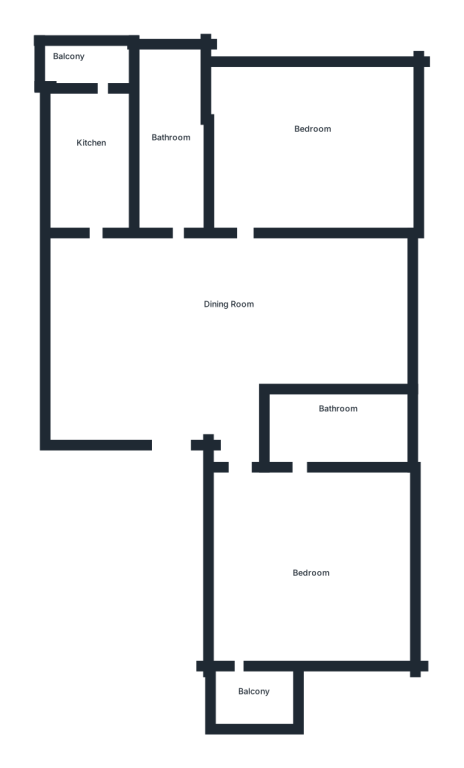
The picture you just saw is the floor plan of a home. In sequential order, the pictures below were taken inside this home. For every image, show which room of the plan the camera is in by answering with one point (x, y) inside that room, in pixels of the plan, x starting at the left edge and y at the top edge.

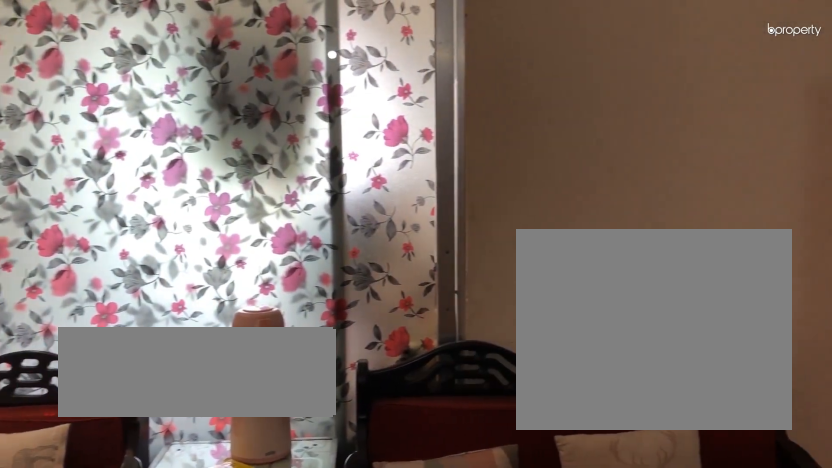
(227, 320)
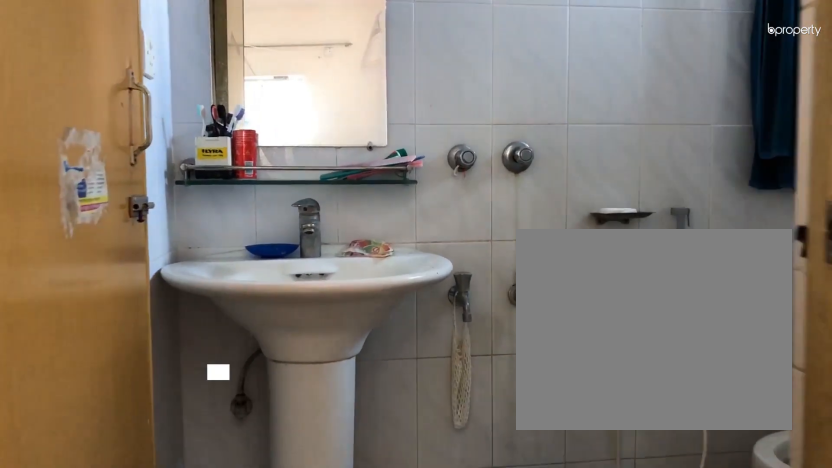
(335, 429)
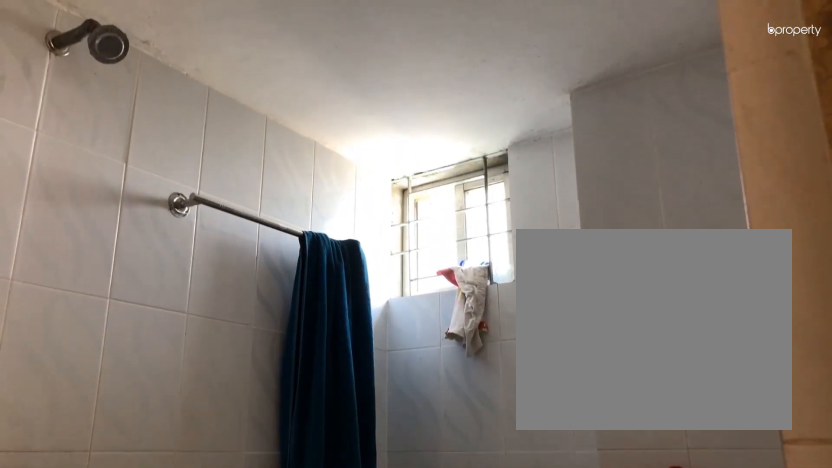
(335, 429)
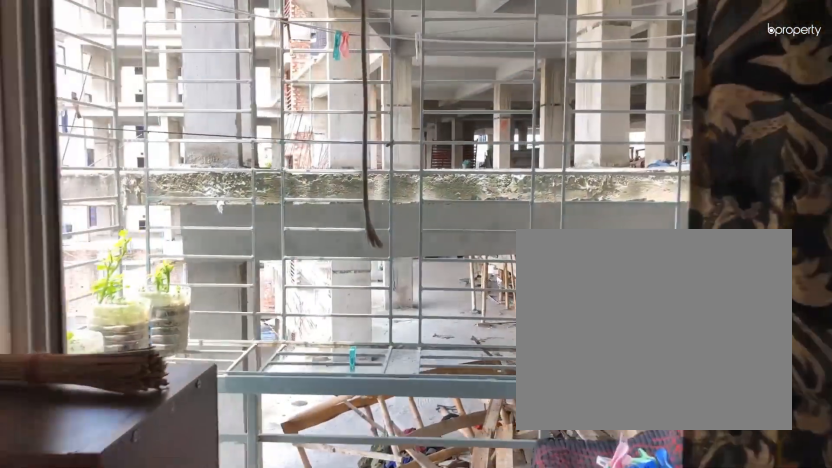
(262, 689)
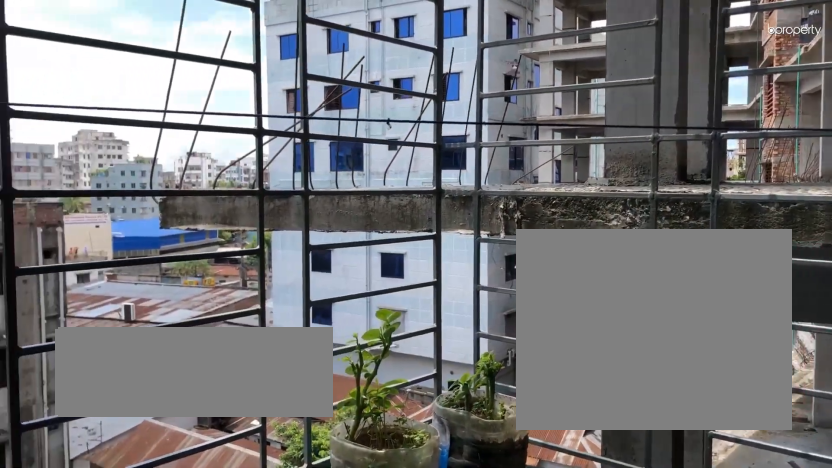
(262, 689)
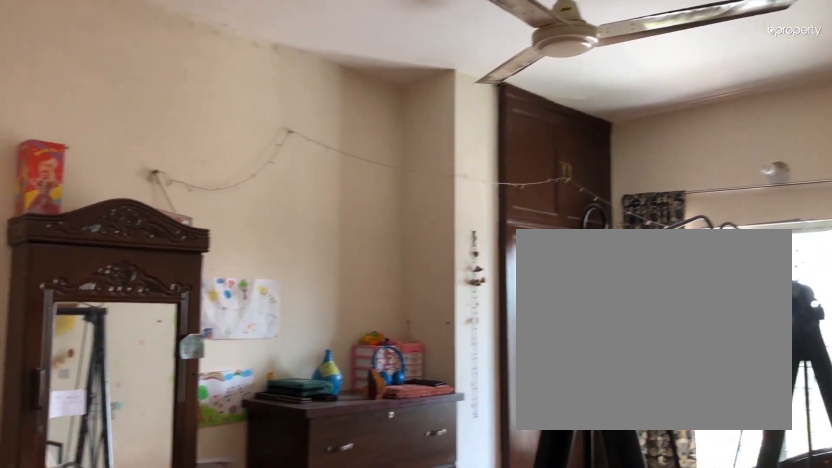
(323, 132)
